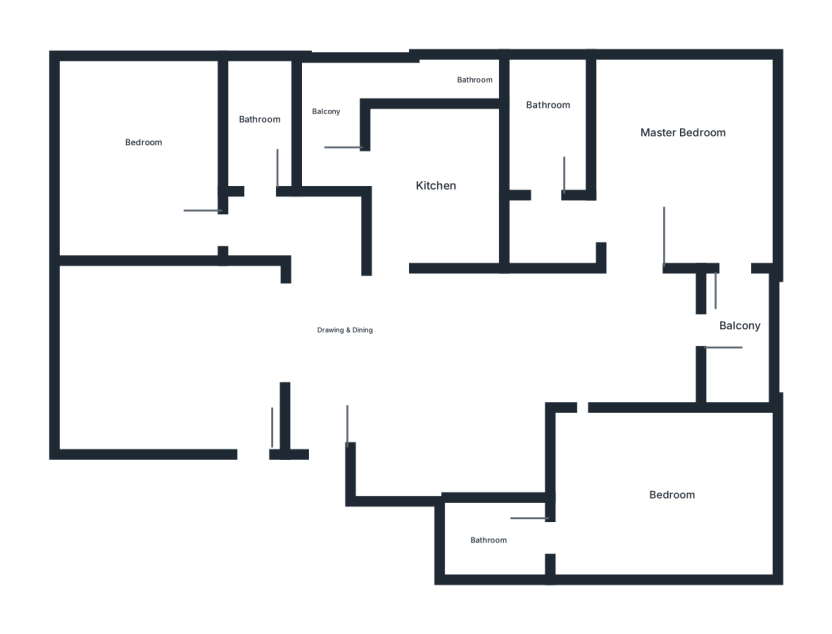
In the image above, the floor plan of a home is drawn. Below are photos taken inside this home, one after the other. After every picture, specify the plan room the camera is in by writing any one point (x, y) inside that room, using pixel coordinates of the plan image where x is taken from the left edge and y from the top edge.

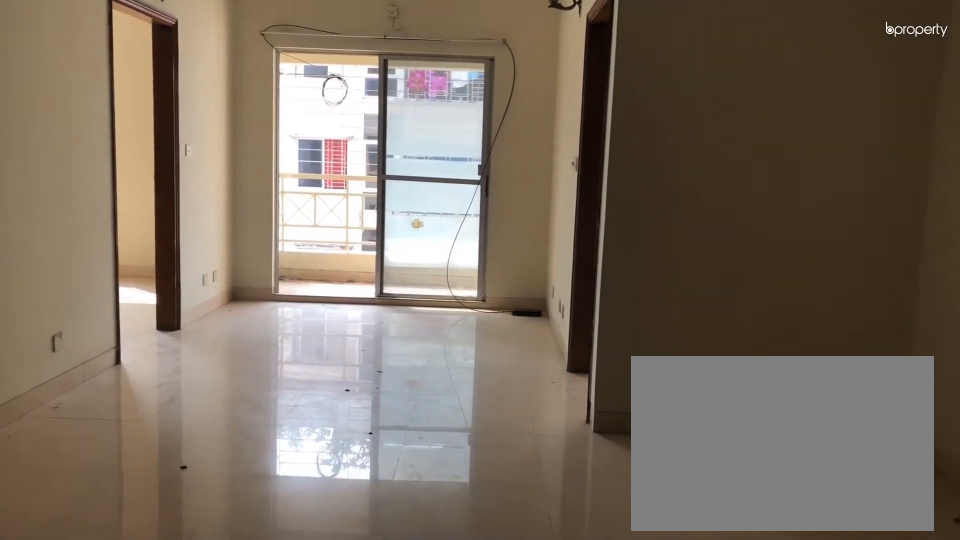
(406, 376)
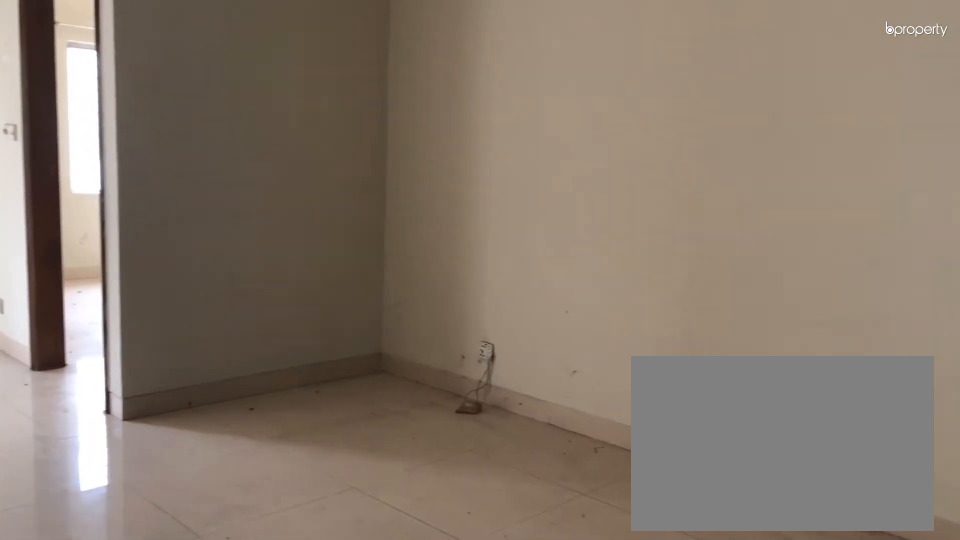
(406, 376)
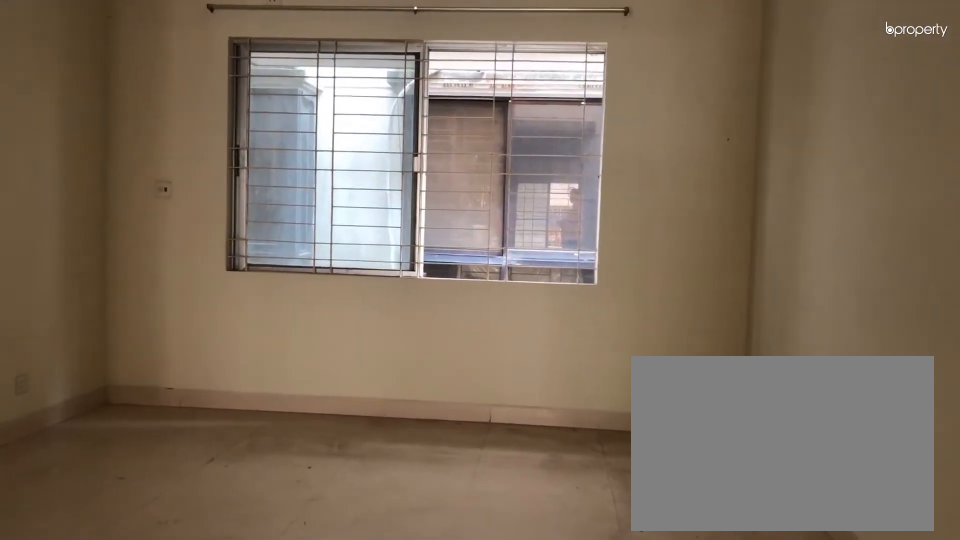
(157, 348)
